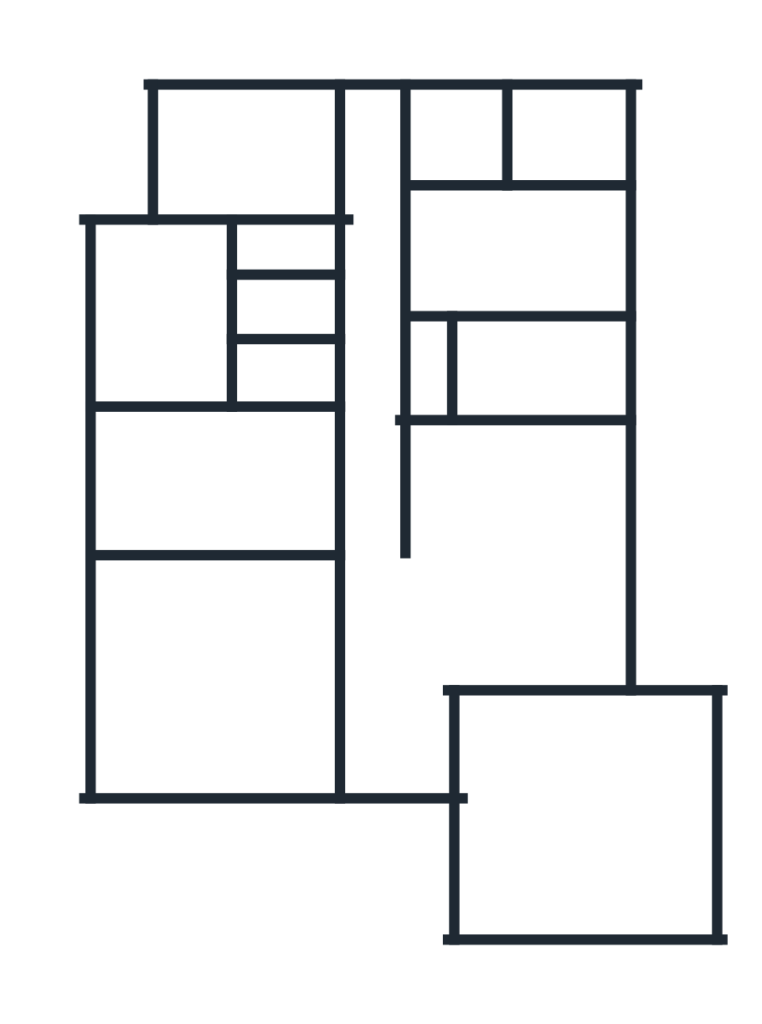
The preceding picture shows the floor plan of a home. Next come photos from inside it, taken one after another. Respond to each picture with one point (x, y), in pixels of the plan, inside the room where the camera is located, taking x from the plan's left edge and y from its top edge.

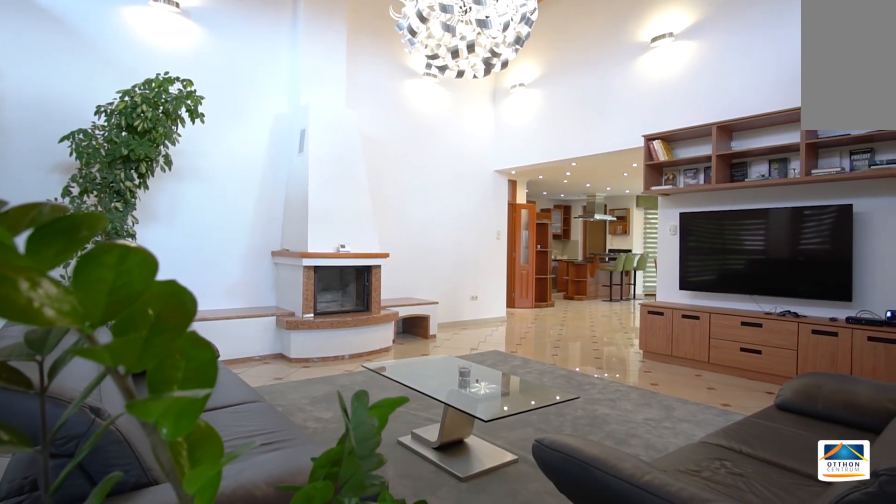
(221, 678)
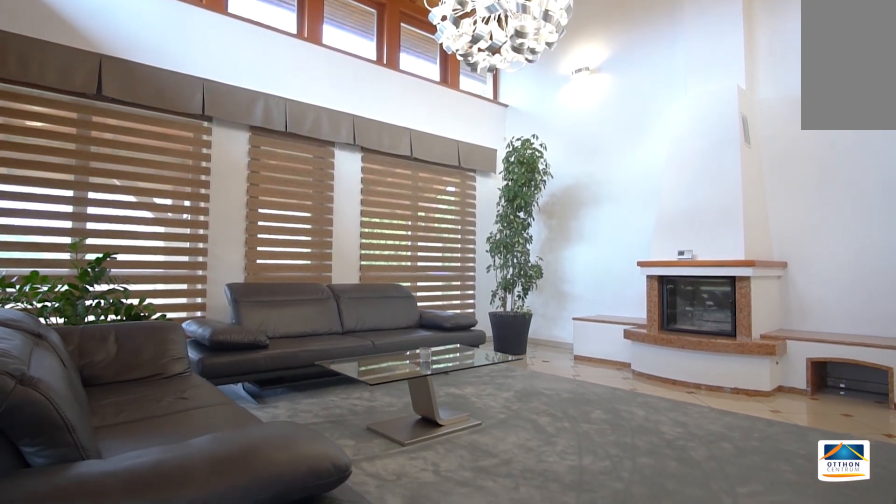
(221, 678)
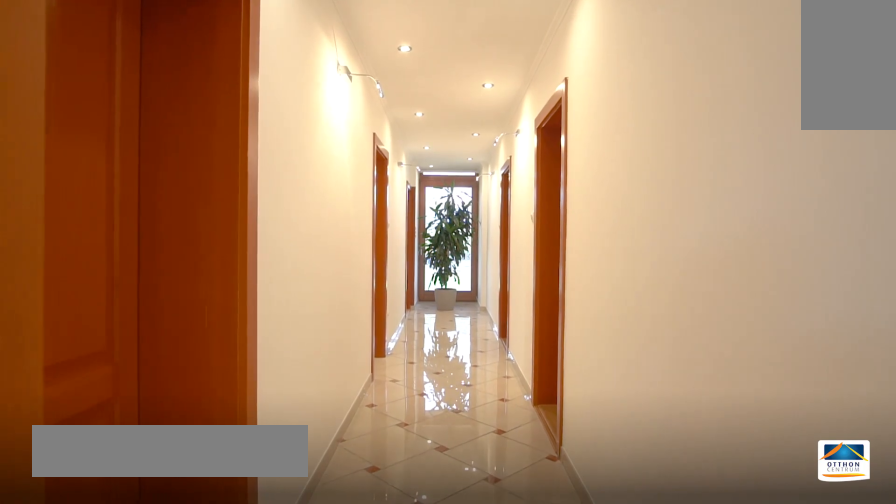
(380, 428)
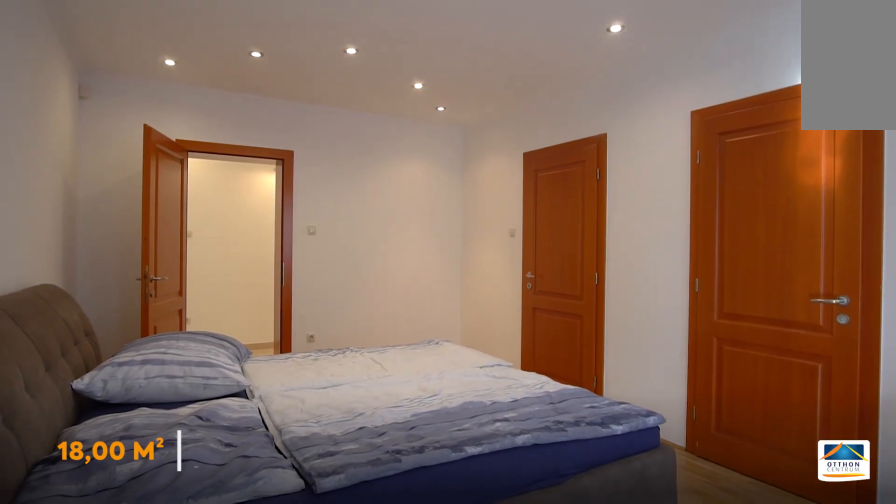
(545, 264)
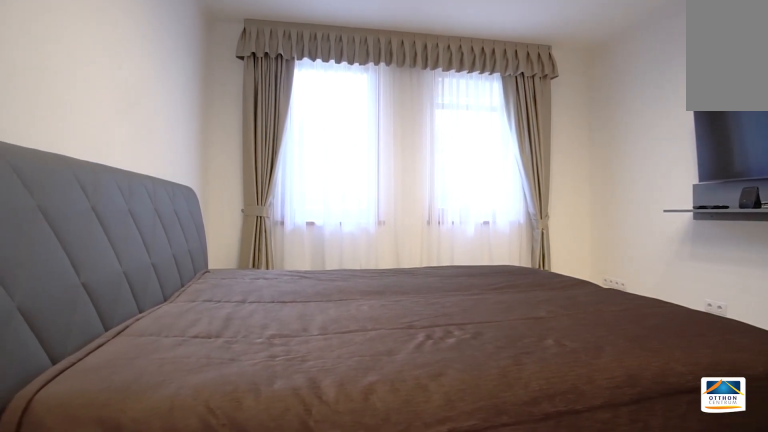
(217, 482)
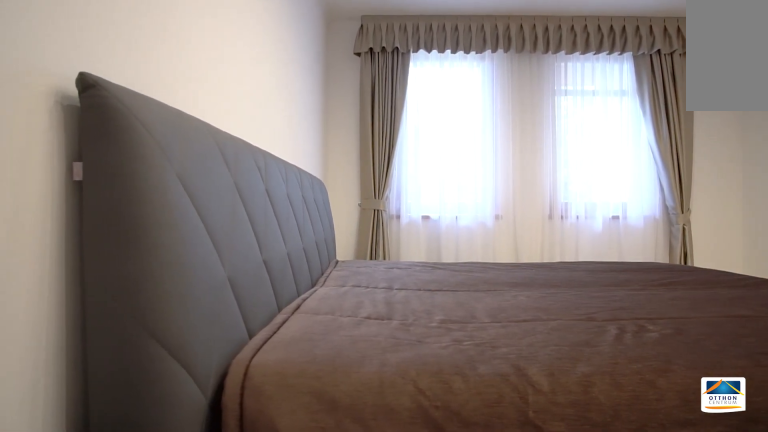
(217, 482)
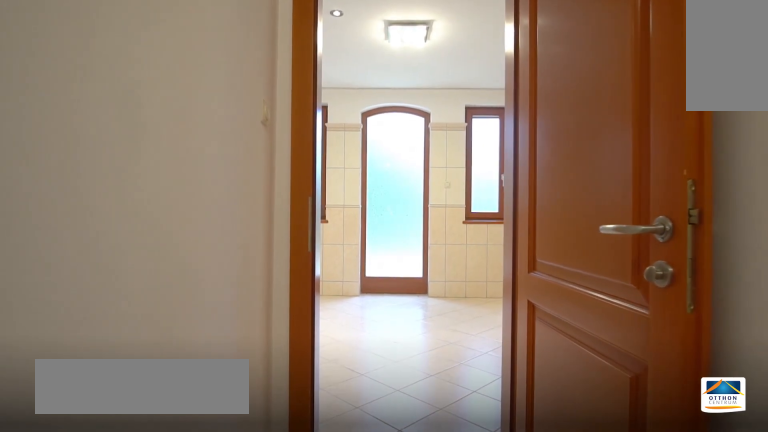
(293, 312)
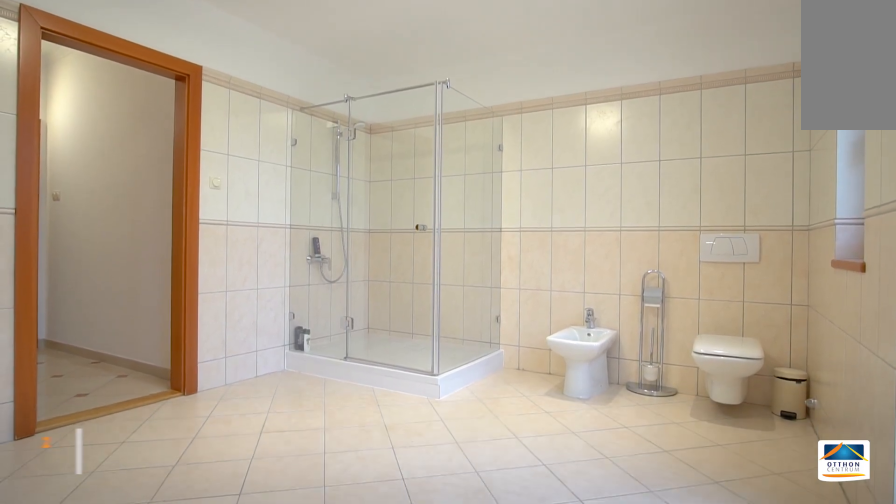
(166, 312)
